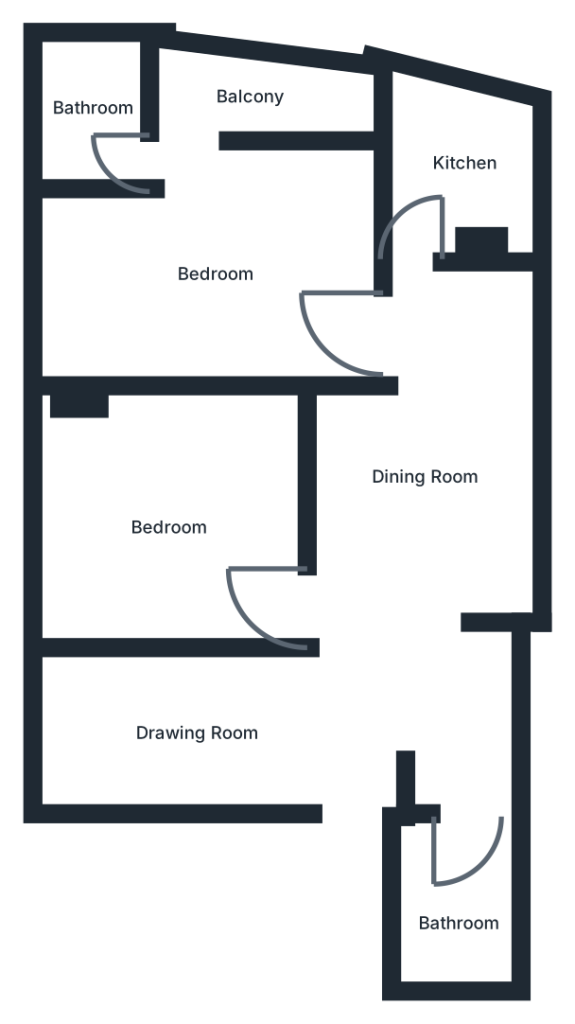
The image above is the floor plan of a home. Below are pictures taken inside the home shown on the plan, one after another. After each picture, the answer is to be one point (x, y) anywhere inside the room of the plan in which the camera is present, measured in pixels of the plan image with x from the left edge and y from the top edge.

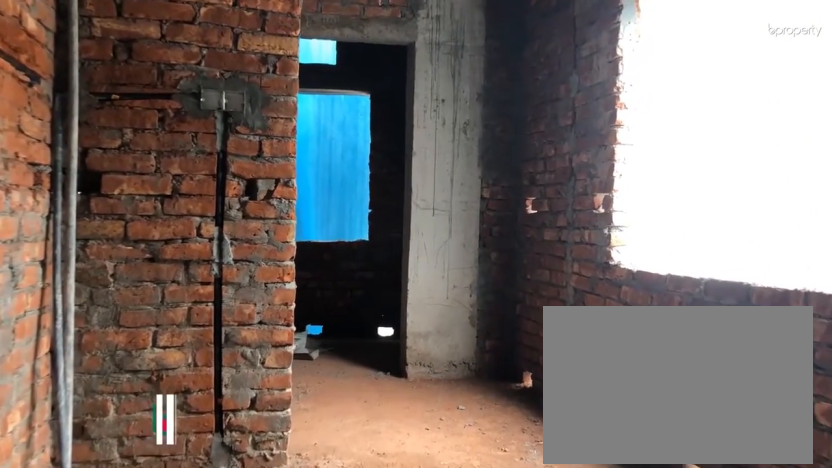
(426, 491)
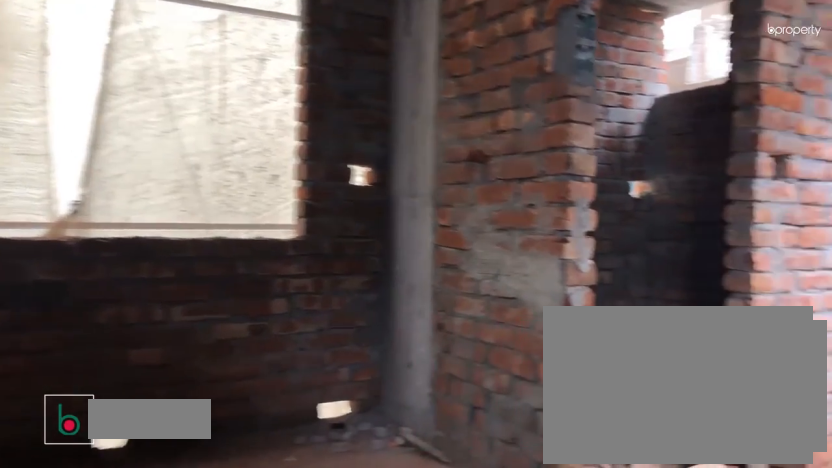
(216, 263)
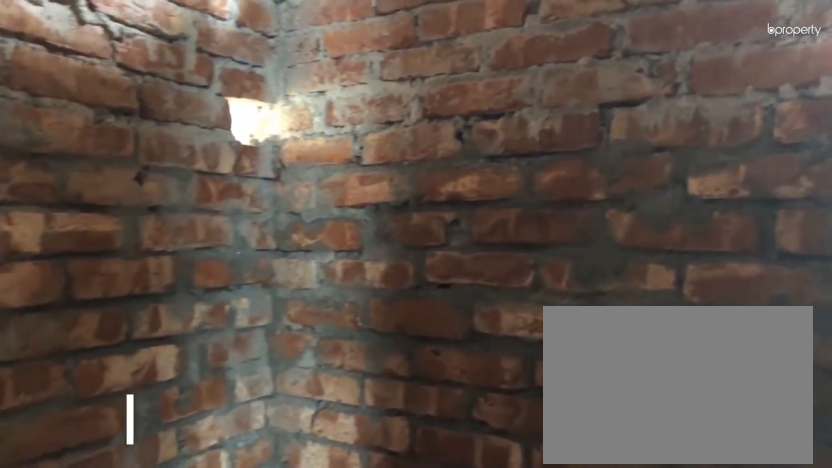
(89, 110)
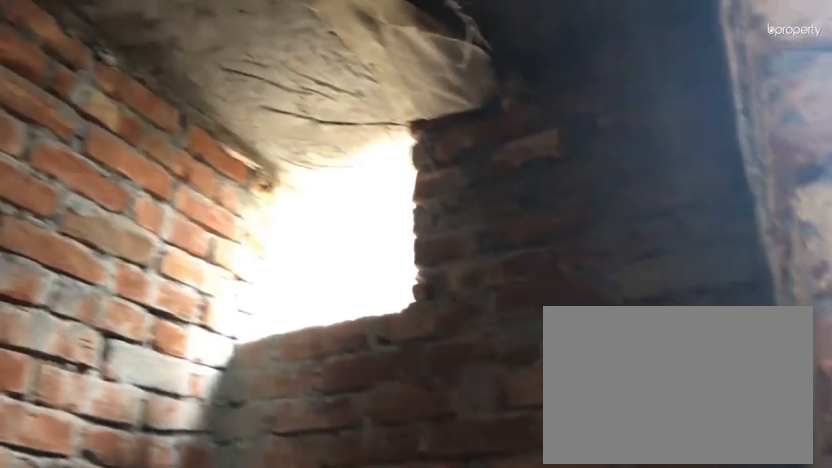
(89, 110)
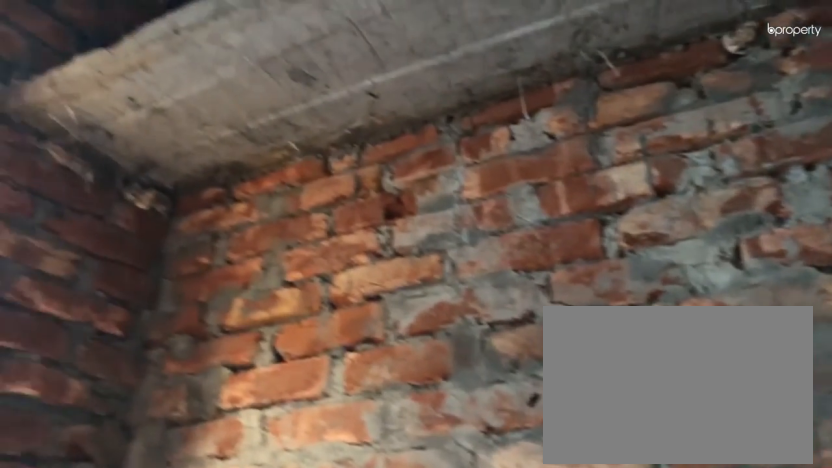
(464, 169)
